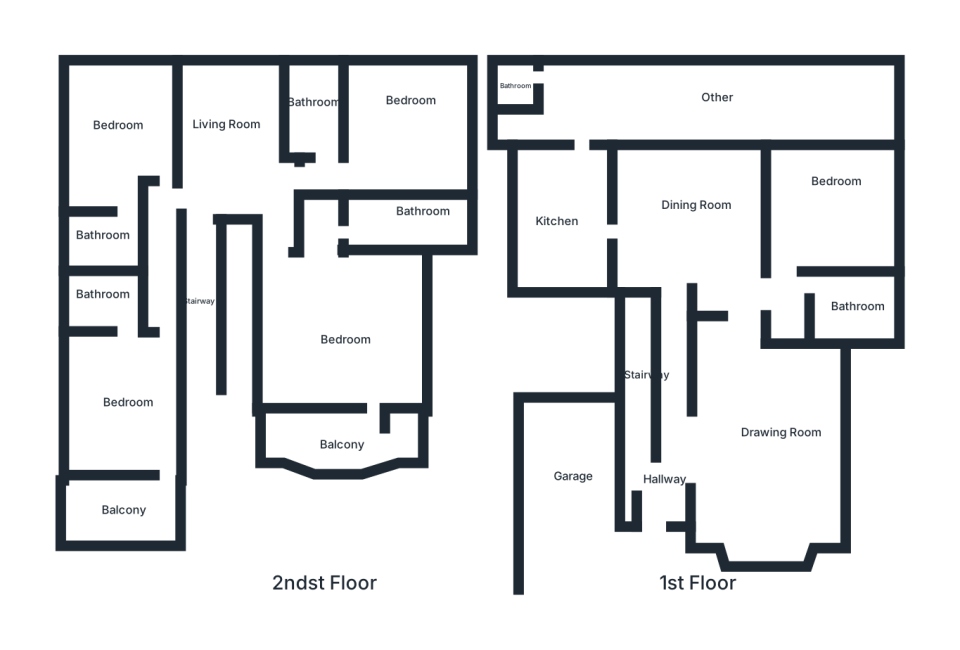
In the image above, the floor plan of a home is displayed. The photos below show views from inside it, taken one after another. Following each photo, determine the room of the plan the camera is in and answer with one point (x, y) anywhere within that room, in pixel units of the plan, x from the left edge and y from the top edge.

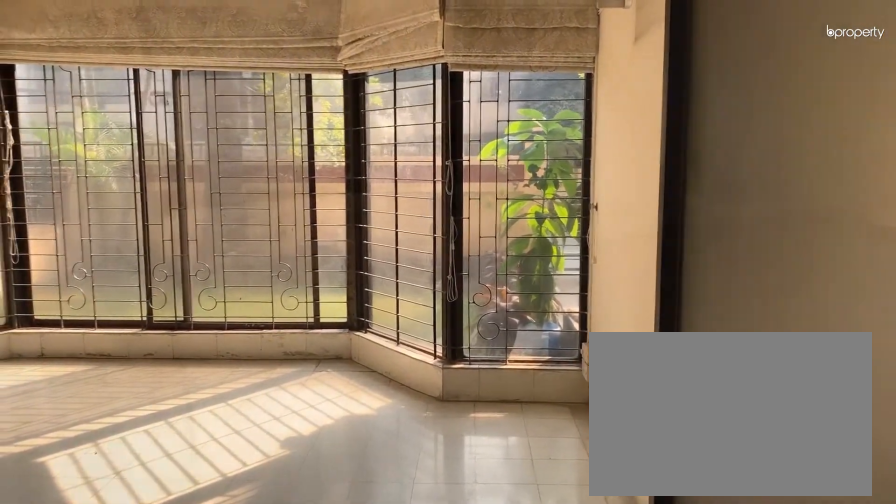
(771, 437)
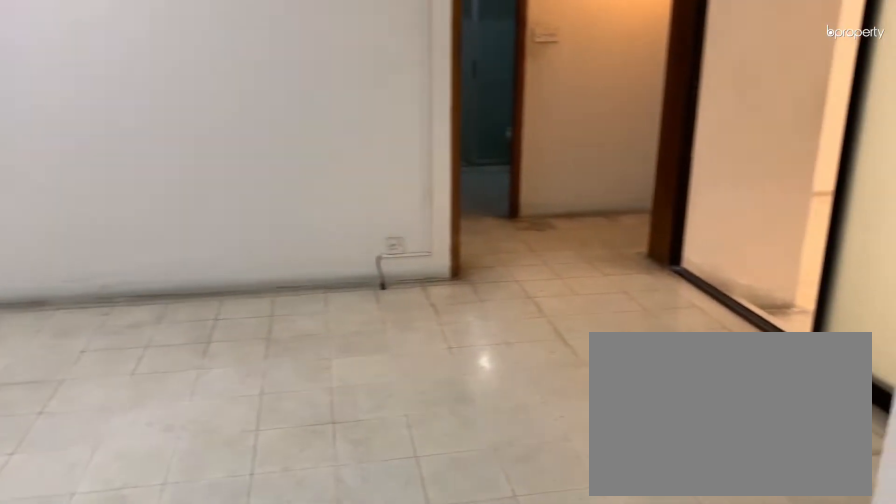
(700, 211)
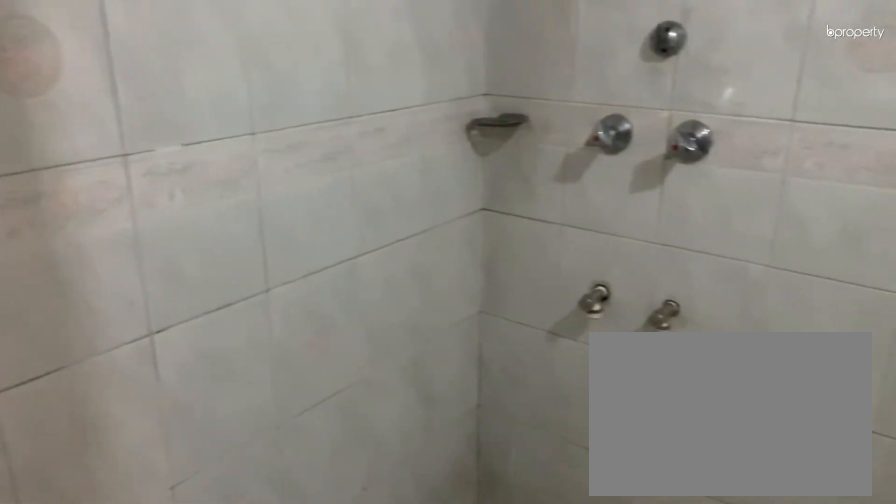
(850, 307)
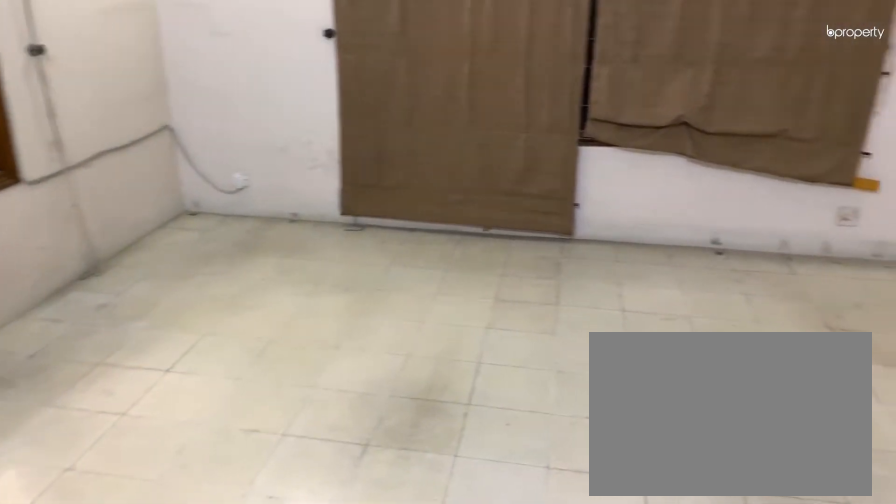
(820, 200)
